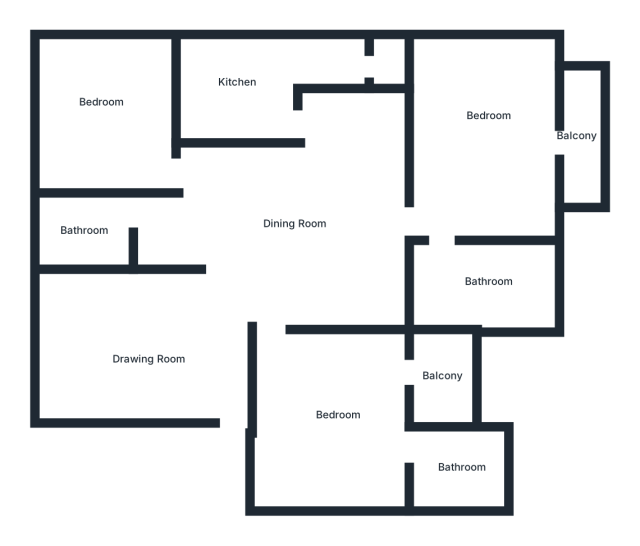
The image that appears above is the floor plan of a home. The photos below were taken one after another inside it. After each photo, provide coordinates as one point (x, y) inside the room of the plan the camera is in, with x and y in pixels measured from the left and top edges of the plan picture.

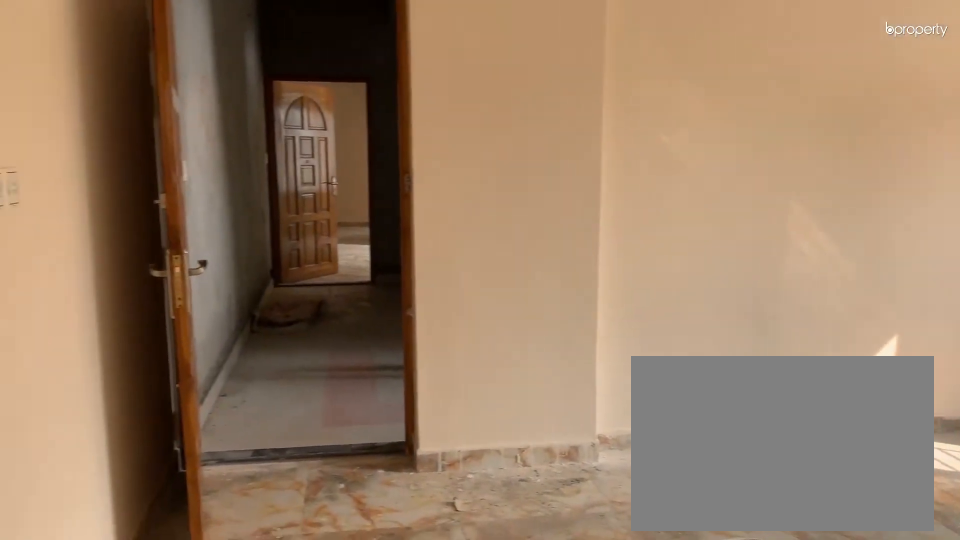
(299, 206)
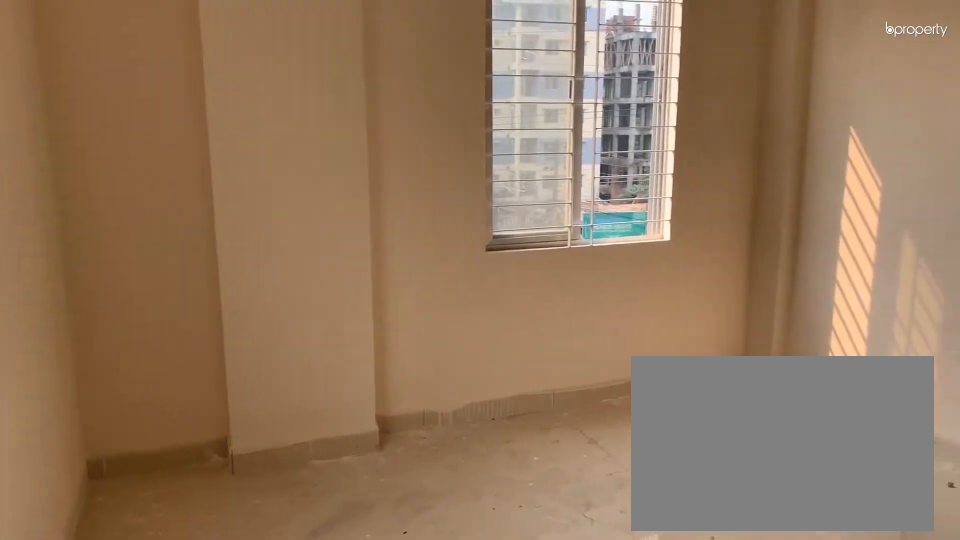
(112, 106)
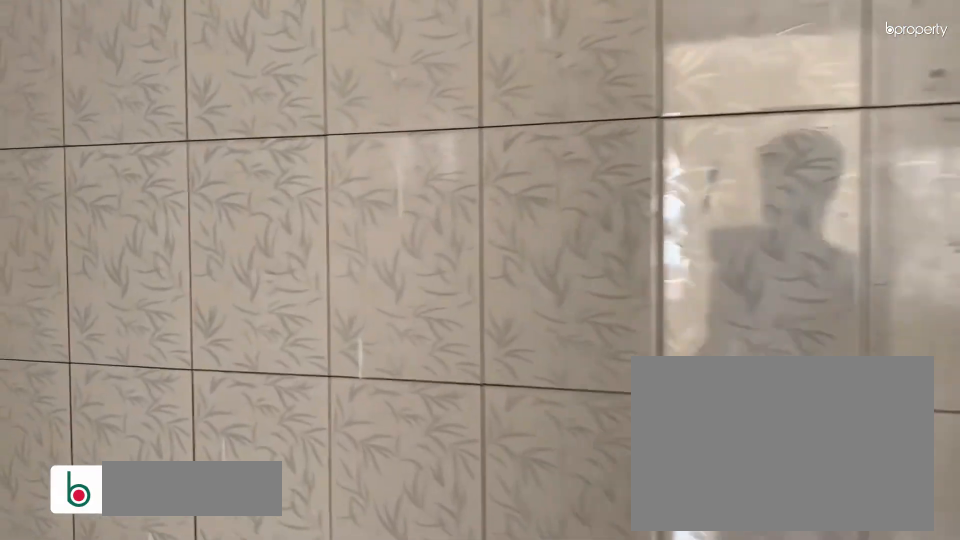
(484, 287)
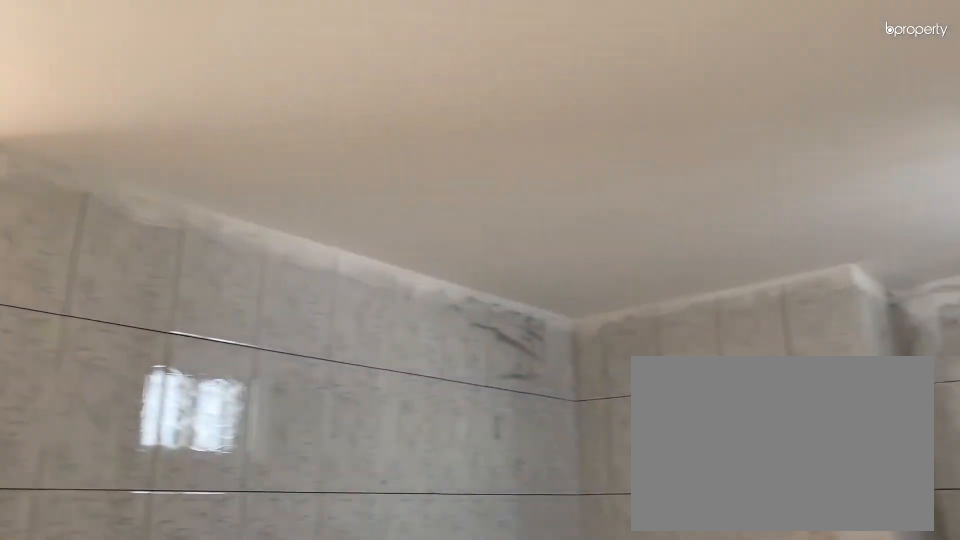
(484, 287)
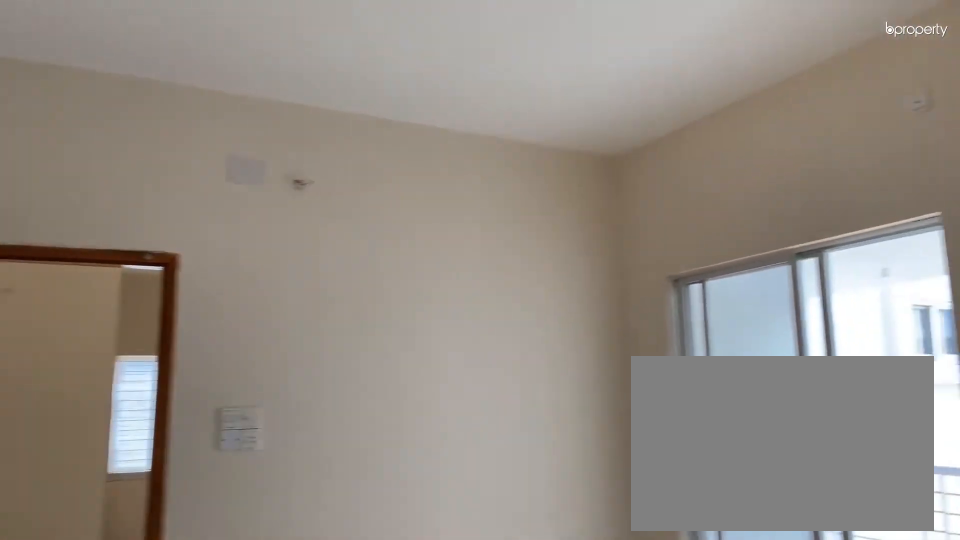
(359, 400)
